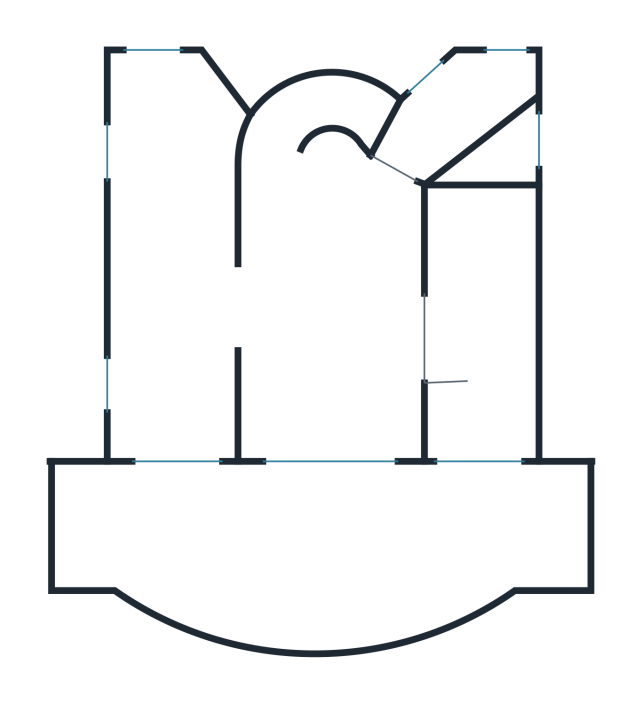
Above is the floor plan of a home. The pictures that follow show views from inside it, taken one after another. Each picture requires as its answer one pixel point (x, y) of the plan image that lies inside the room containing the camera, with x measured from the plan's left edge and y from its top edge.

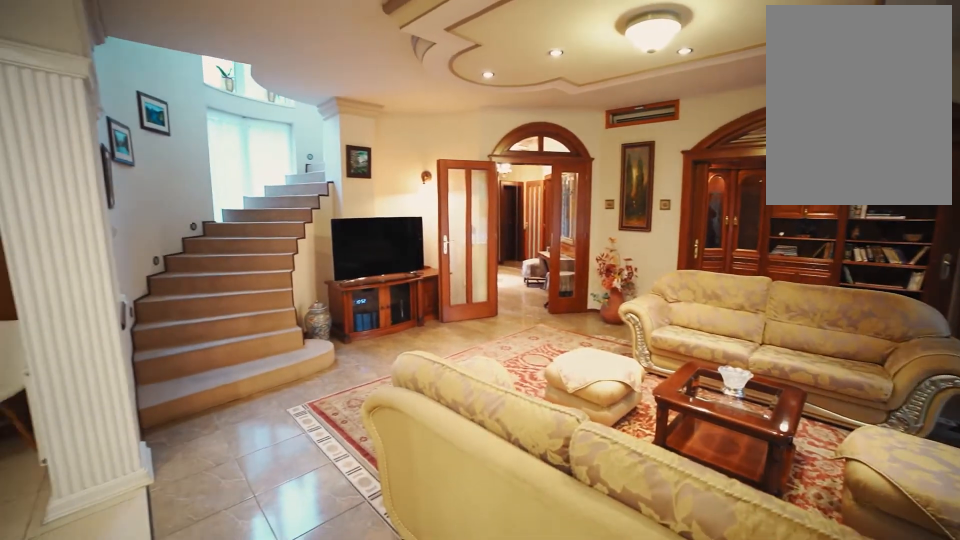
(252, 322)
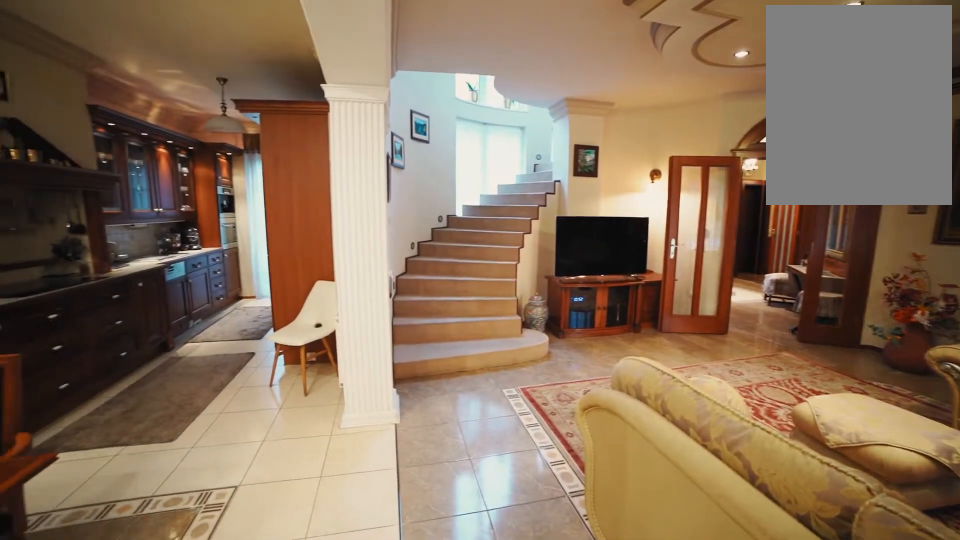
(252, 322)
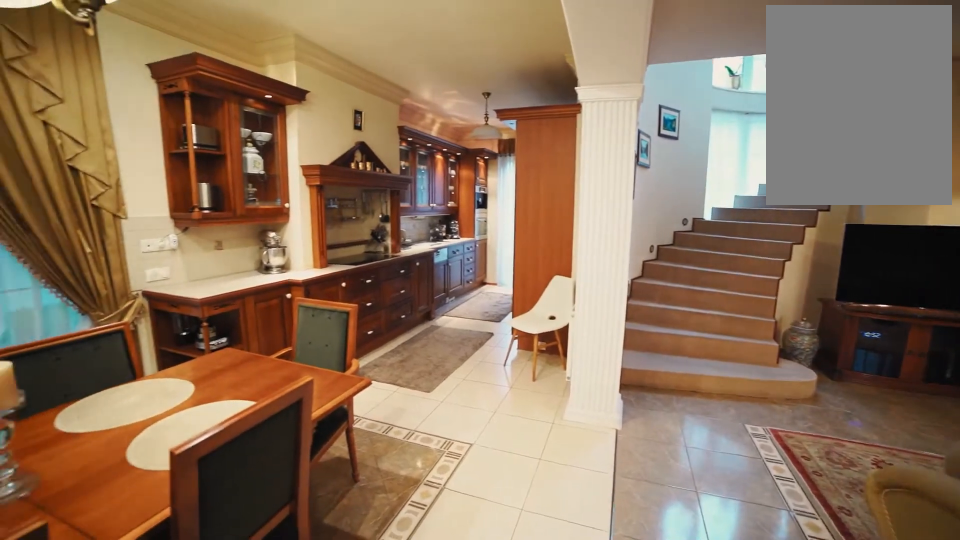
(251, 323)
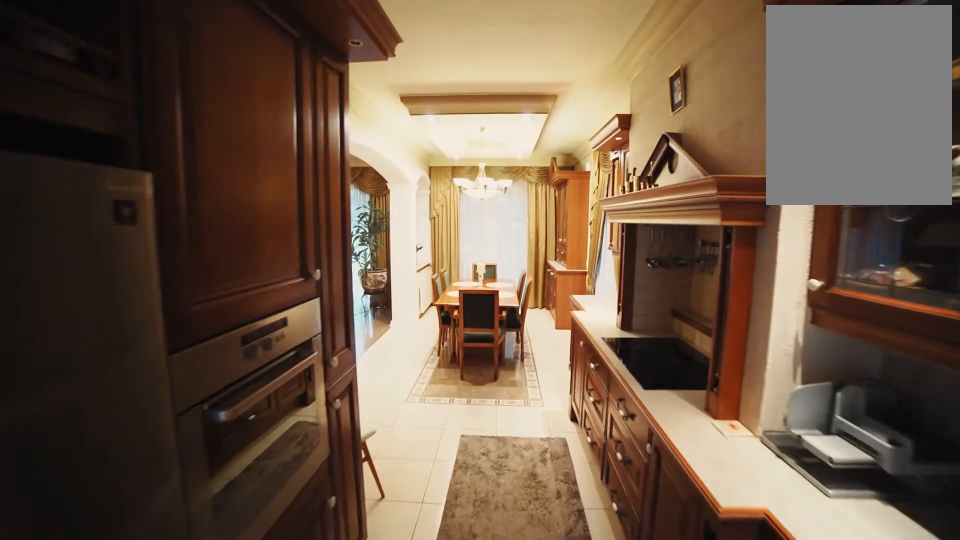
(165, 187)
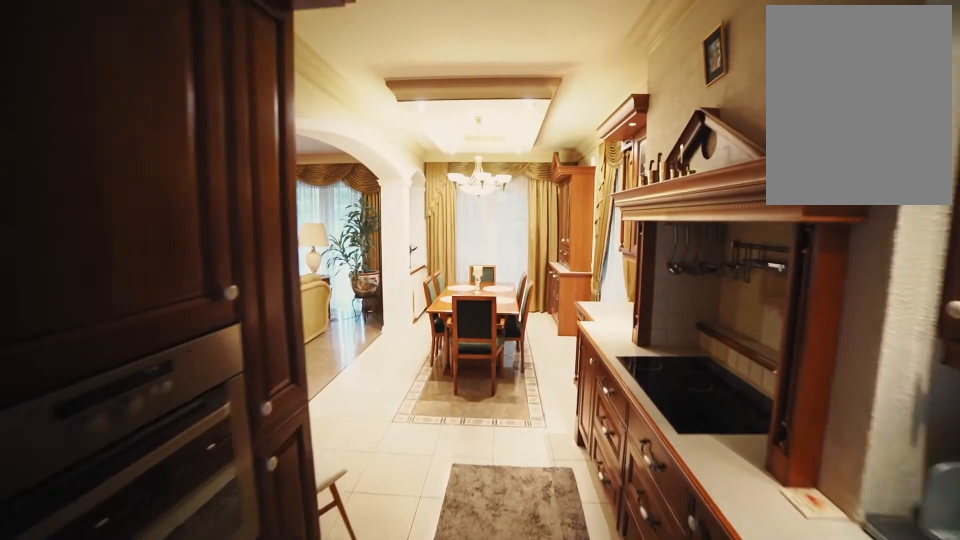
(167, 214)
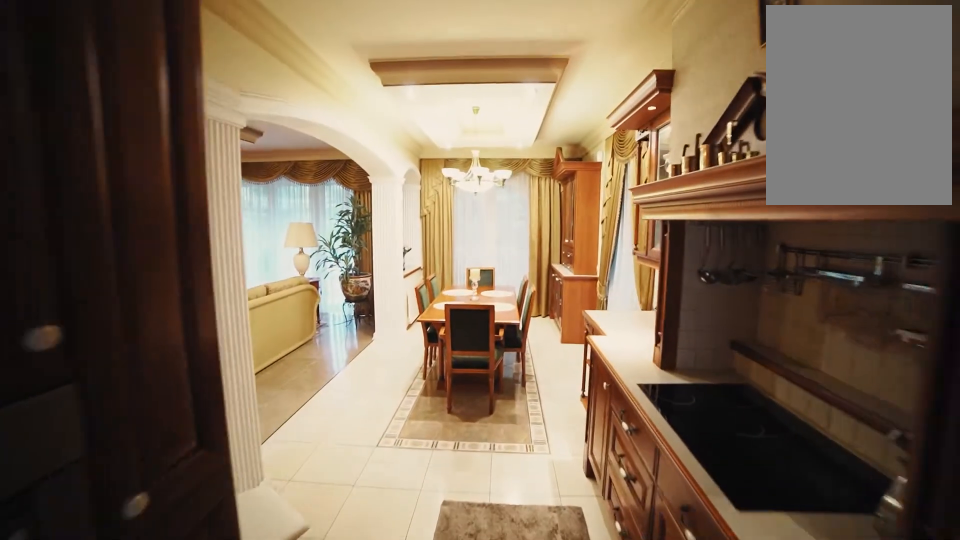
(166, 241)
